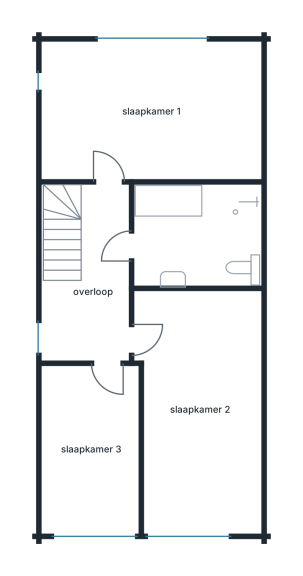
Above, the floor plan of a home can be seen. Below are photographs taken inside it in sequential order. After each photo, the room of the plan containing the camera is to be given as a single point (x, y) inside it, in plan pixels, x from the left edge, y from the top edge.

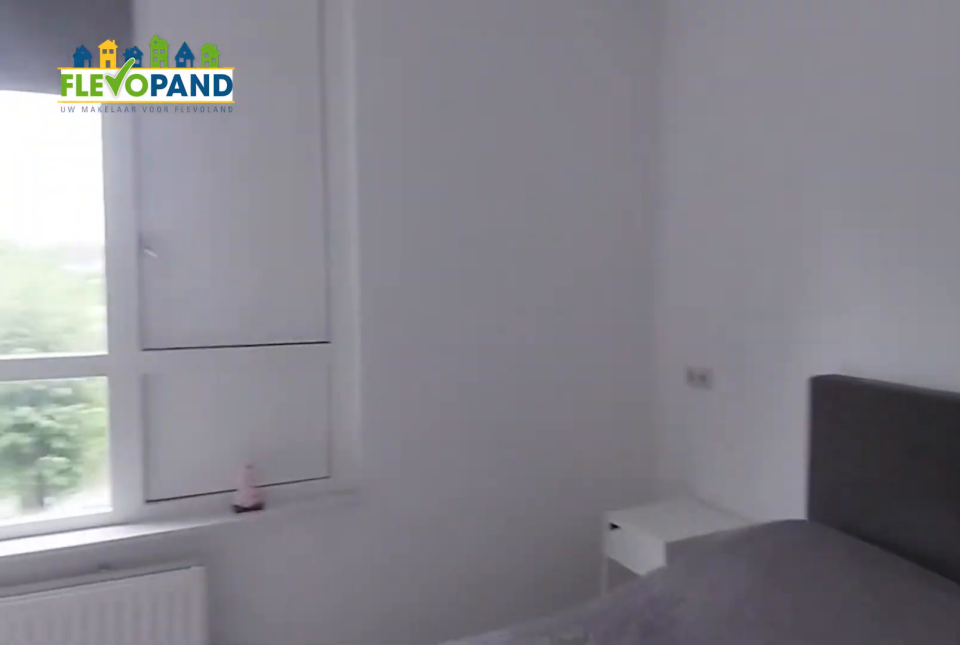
(152, 111)
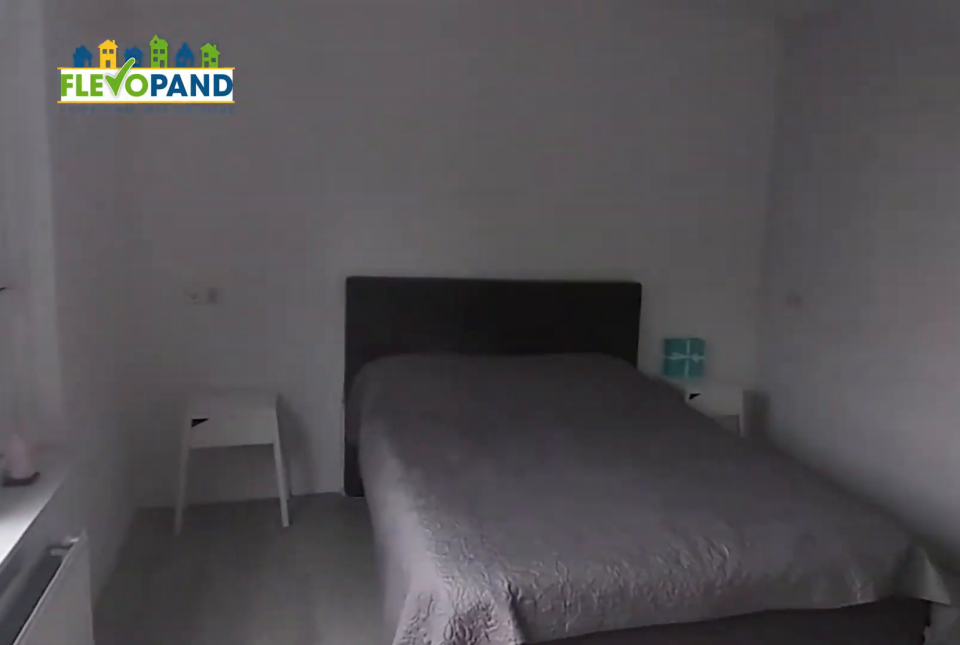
(152, 111)
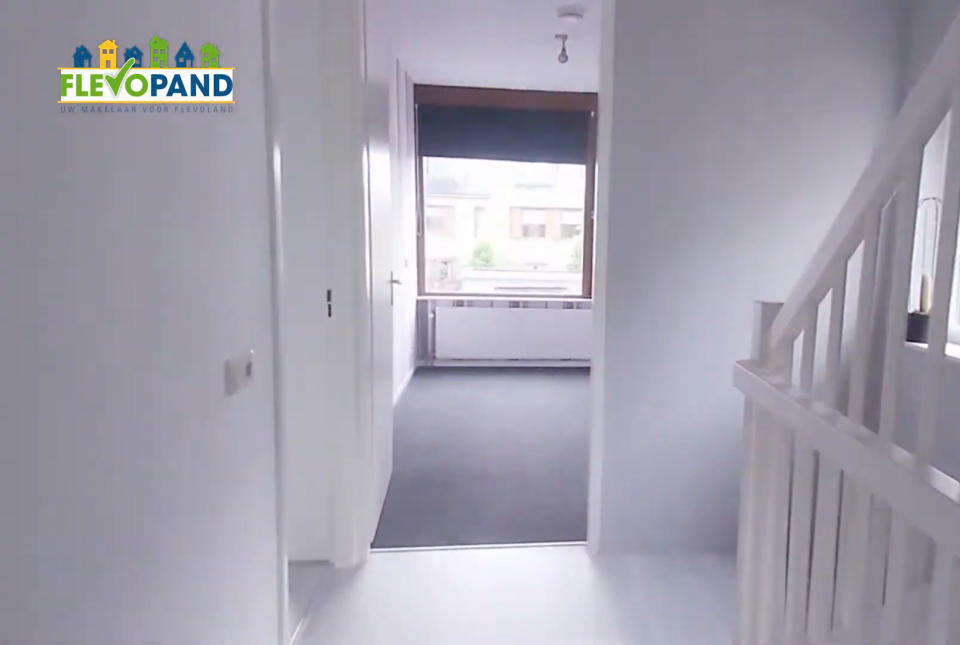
(96, 286)
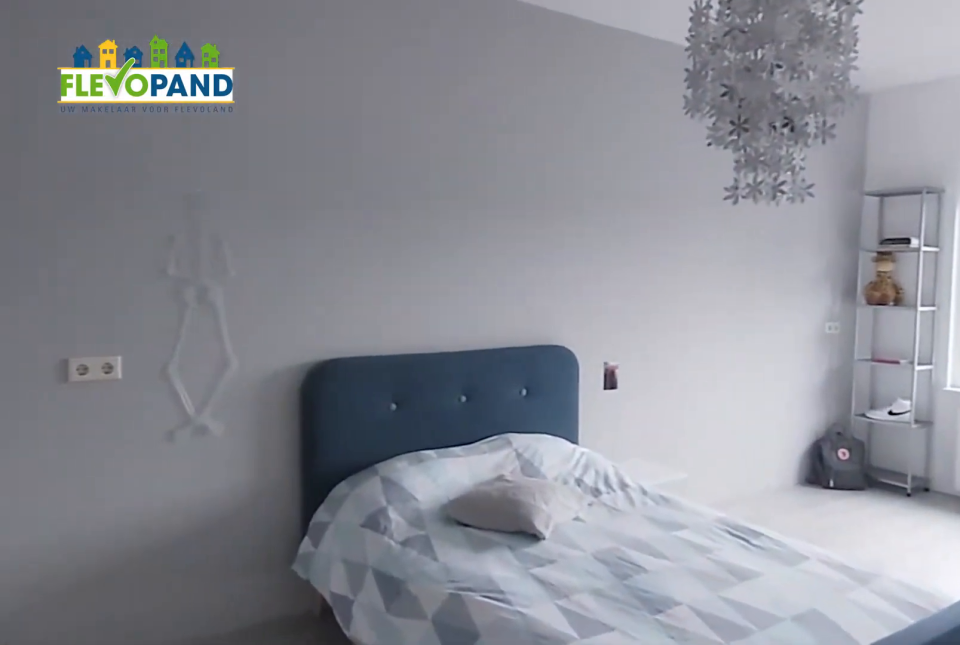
(139, 325)
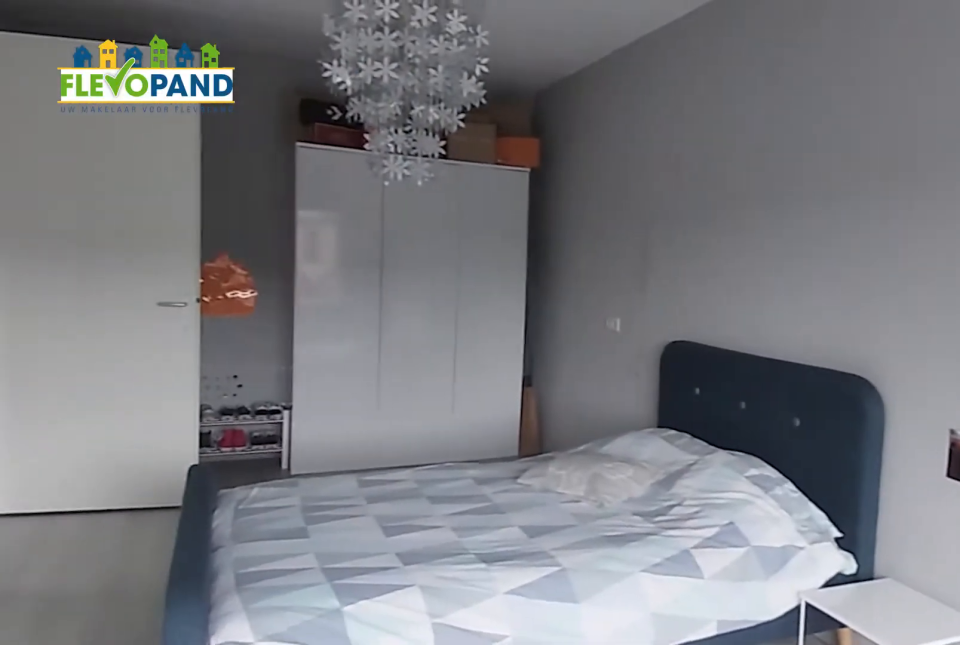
(139, 325)
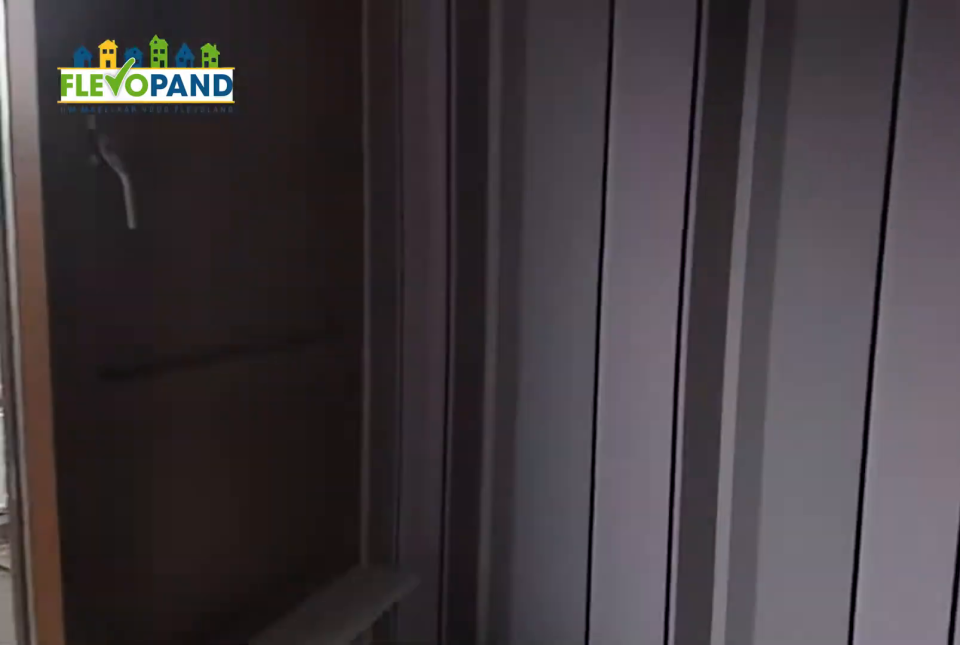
(91, 449)
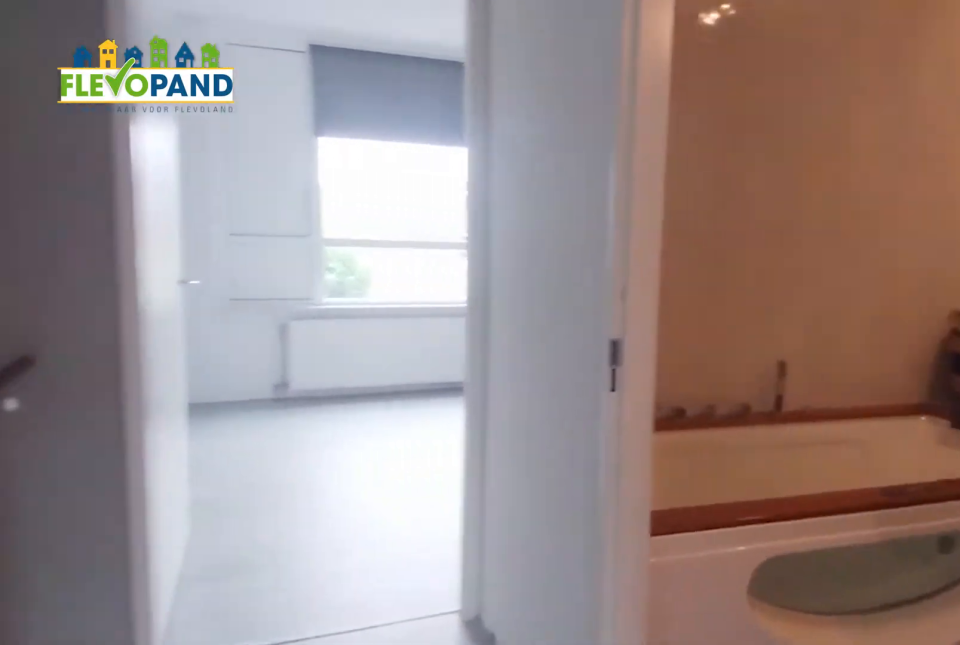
(95, 285)
